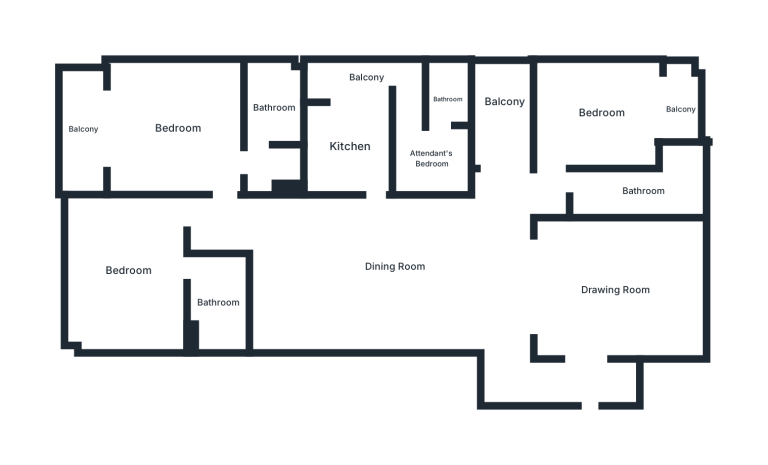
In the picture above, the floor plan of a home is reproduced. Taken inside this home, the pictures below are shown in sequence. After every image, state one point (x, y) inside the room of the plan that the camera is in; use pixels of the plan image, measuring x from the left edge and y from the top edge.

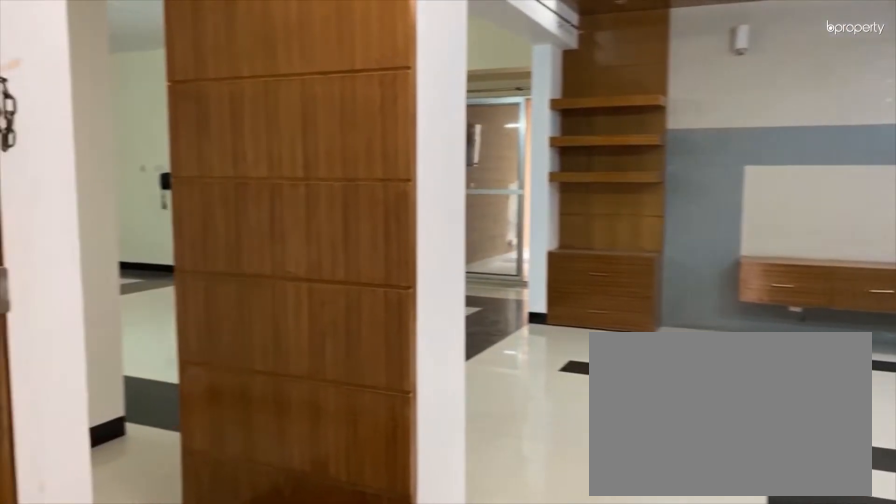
(591, 390)
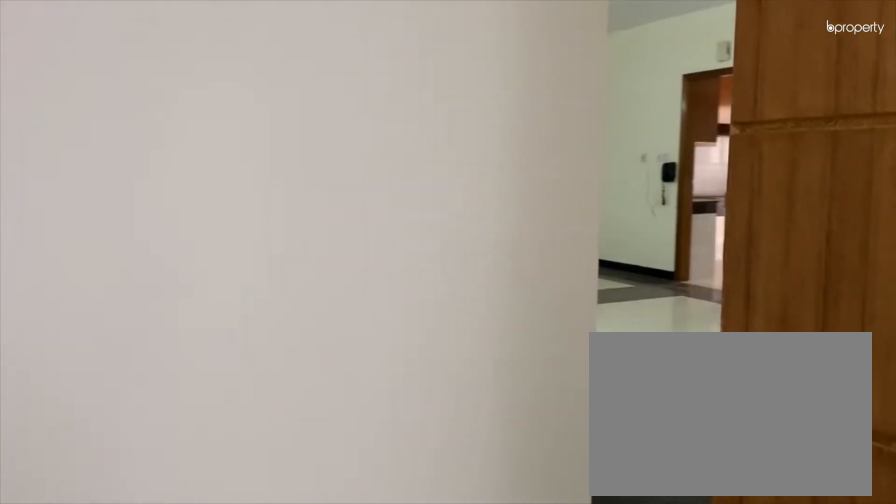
(508, 319)
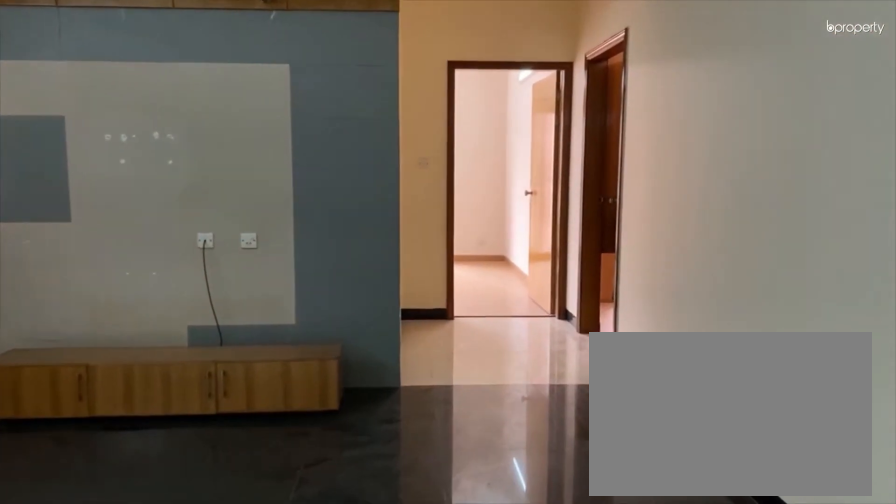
(392, 267)
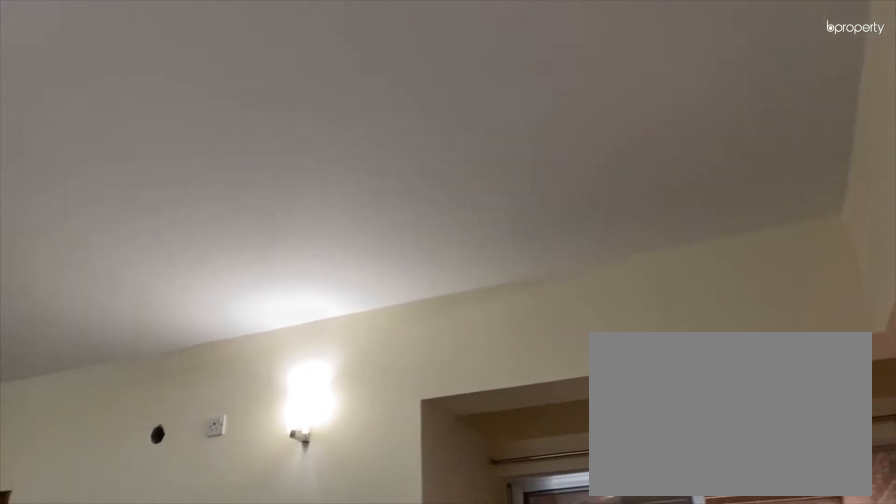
(391, 266)
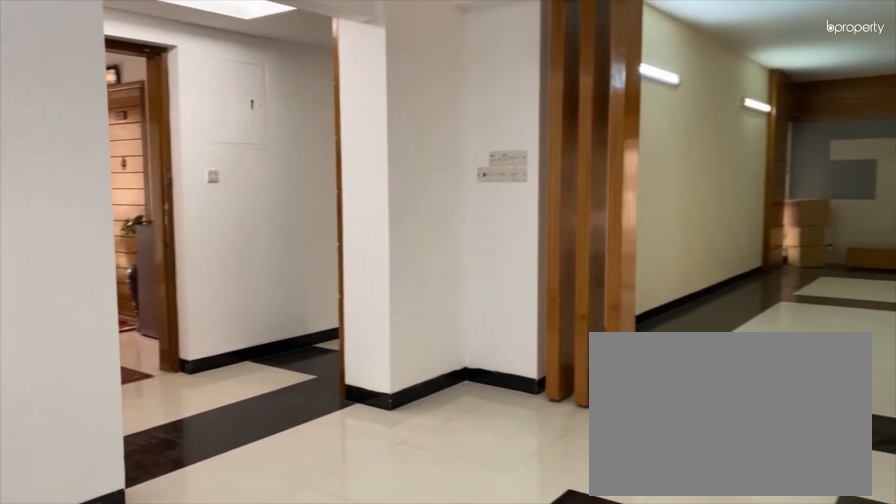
(626, 288)
